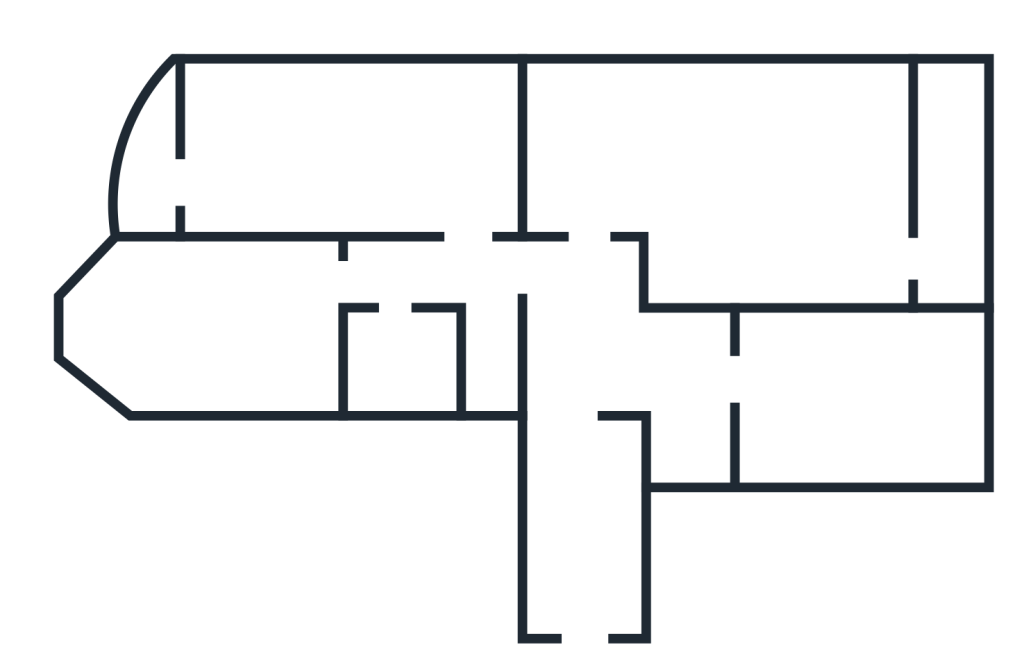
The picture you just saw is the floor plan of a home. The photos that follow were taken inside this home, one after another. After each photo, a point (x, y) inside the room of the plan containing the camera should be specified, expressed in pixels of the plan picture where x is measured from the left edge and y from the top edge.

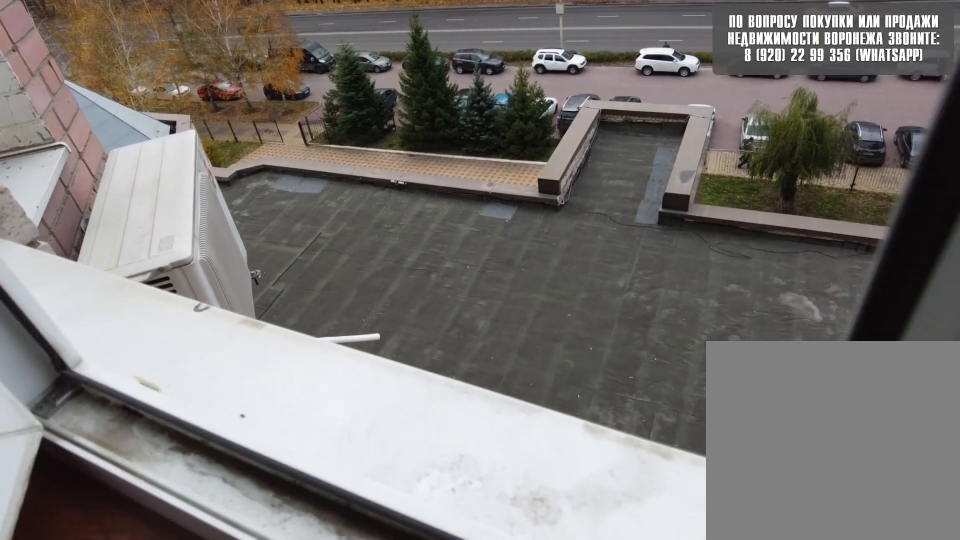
(159, 170)
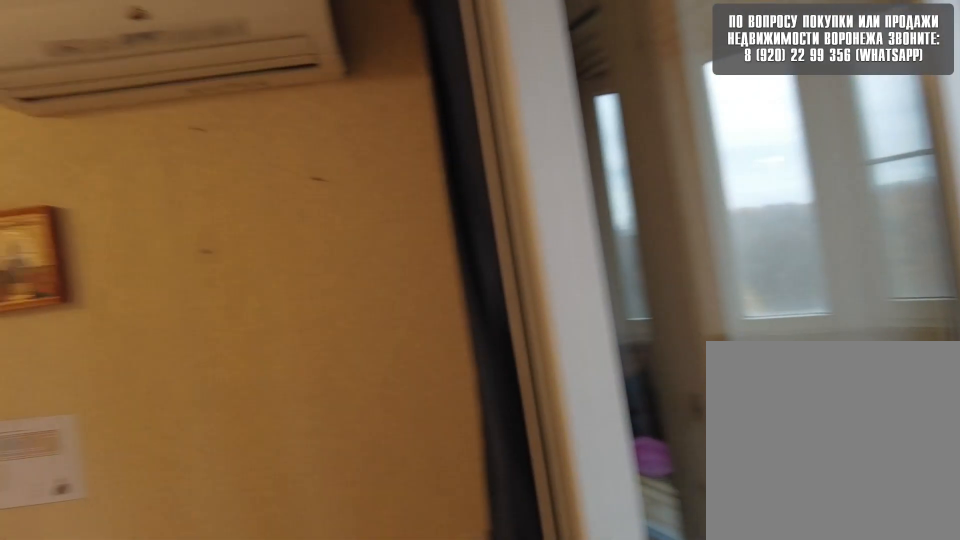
(237, 178)
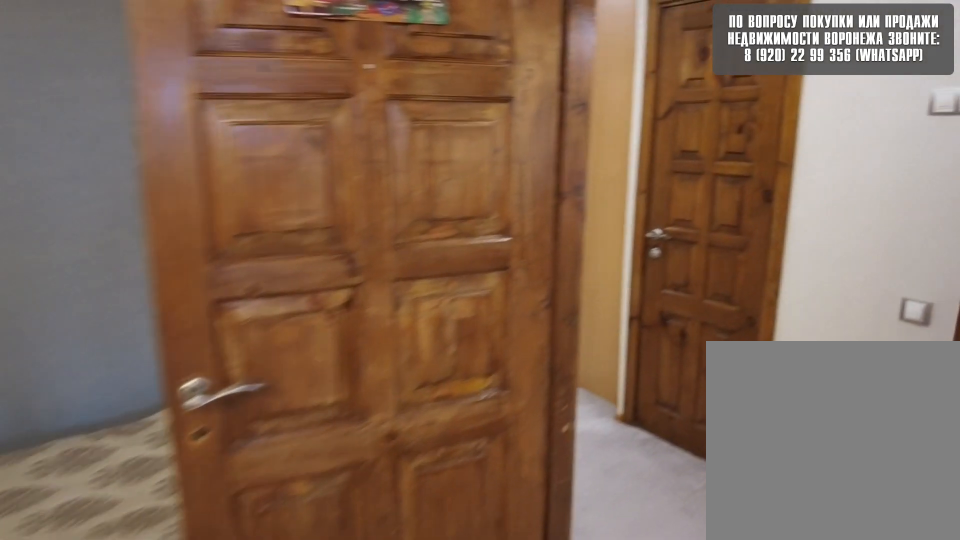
(389, 199)
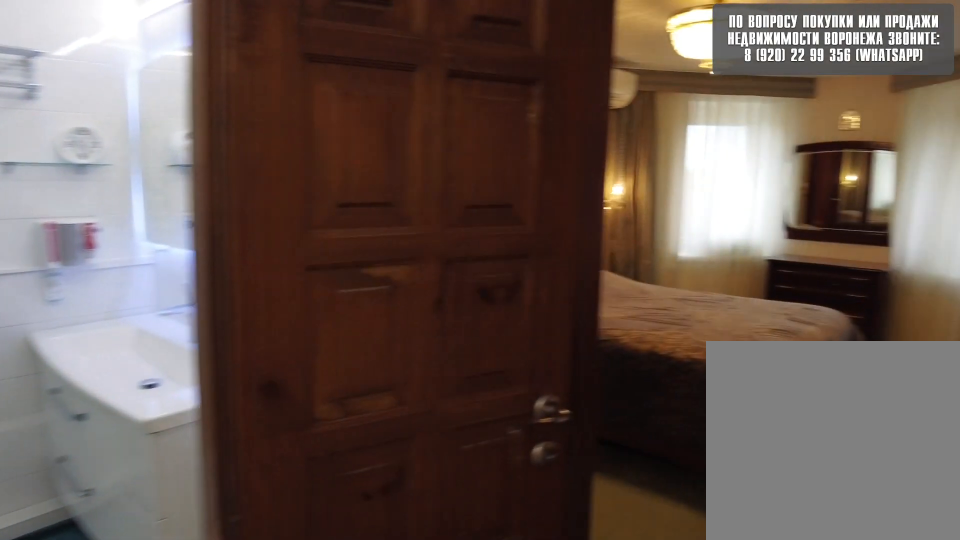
(488, 255)
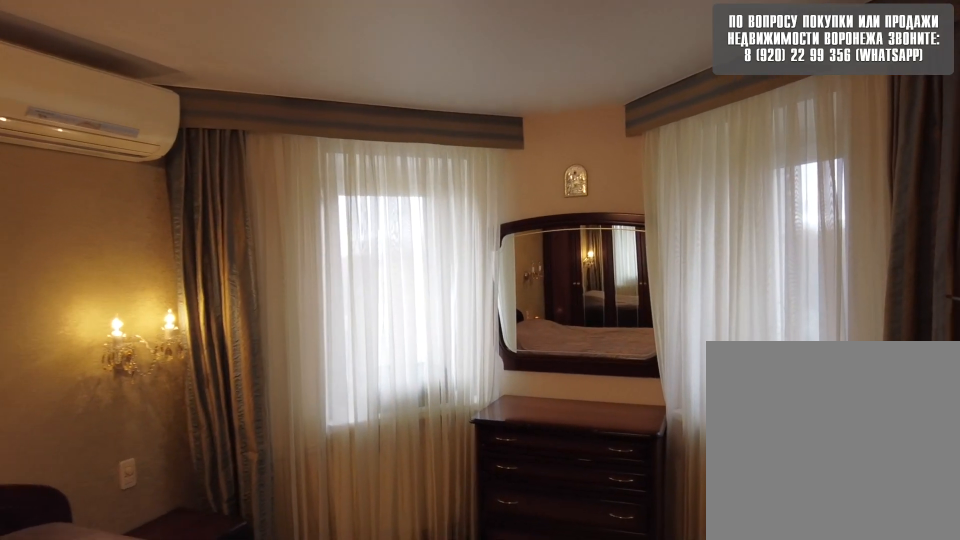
(237, 318)
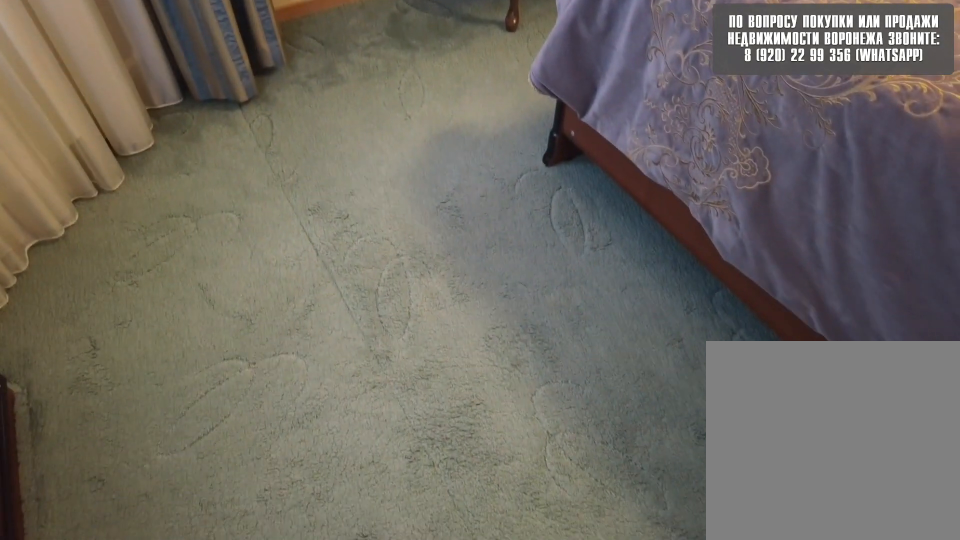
(237, 318)
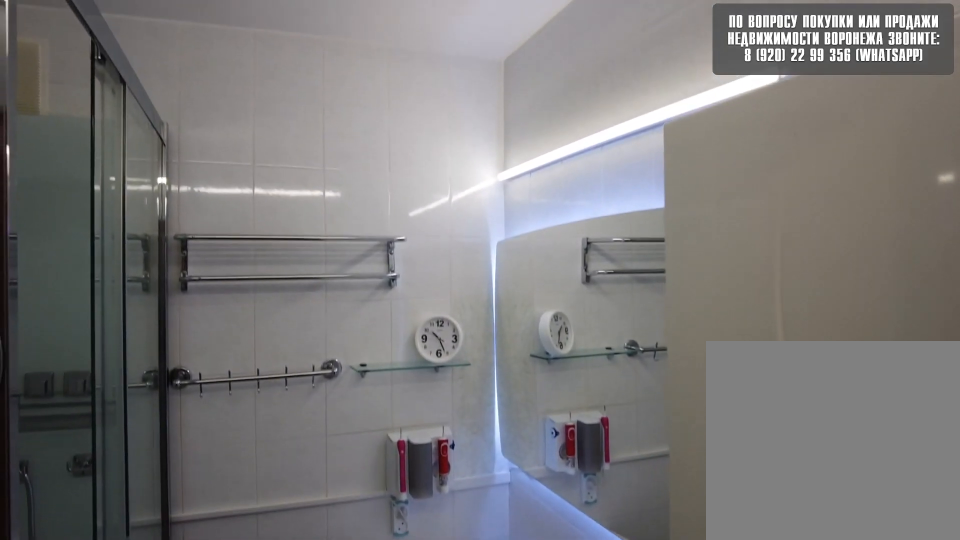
(393, 299)
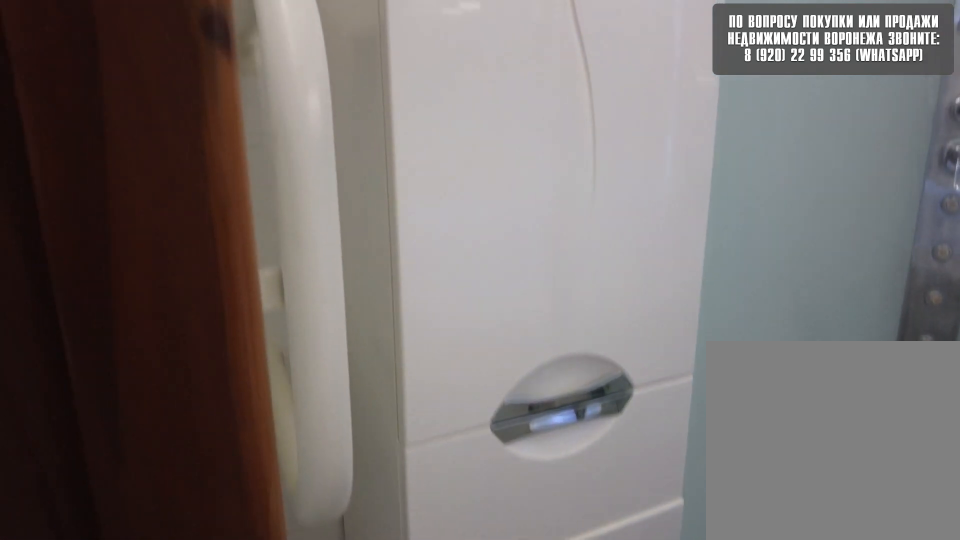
(393, 299)
